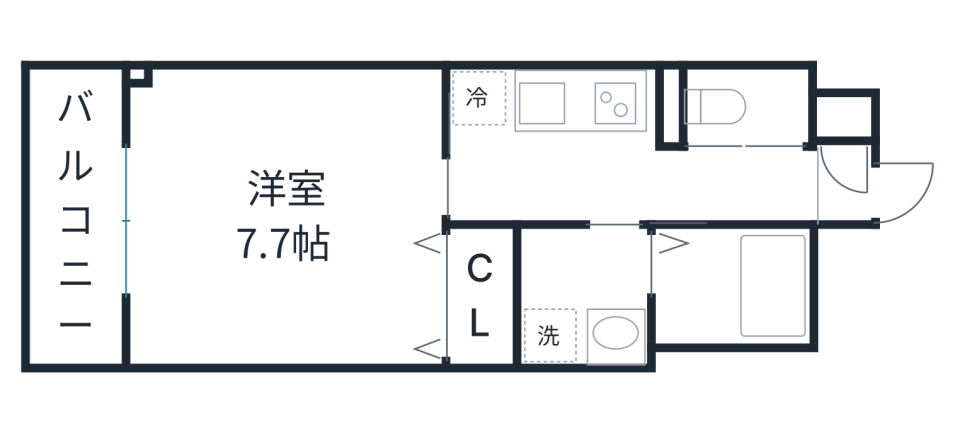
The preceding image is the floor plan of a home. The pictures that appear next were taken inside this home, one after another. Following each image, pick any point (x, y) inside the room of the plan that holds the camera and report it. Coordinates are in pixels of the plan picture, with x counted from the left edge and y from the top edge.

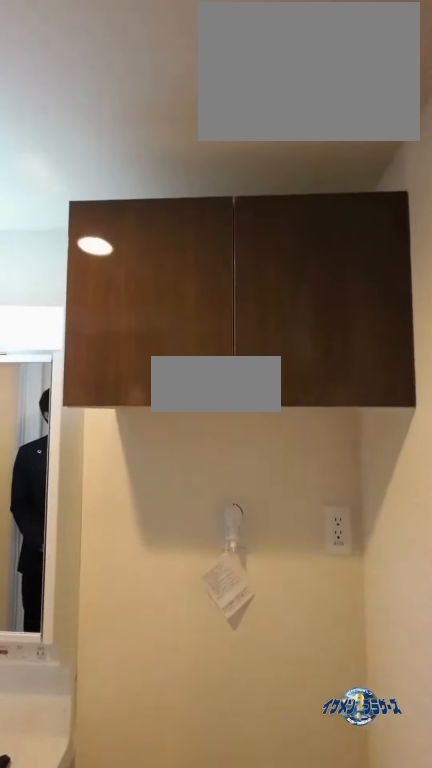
(591, 319)
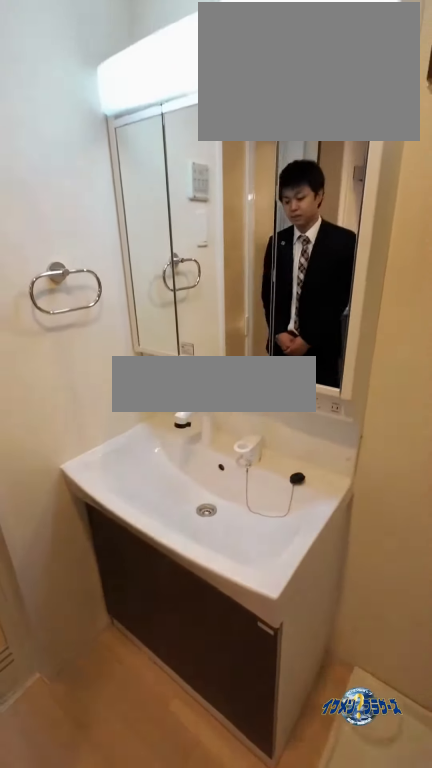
(591, 319)
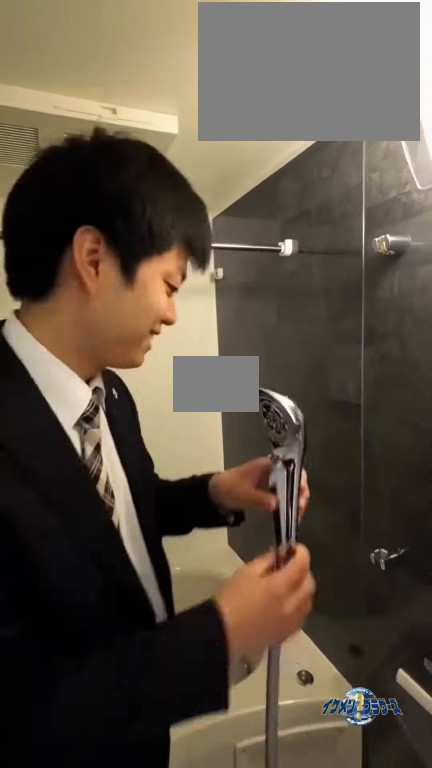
(735, 289)
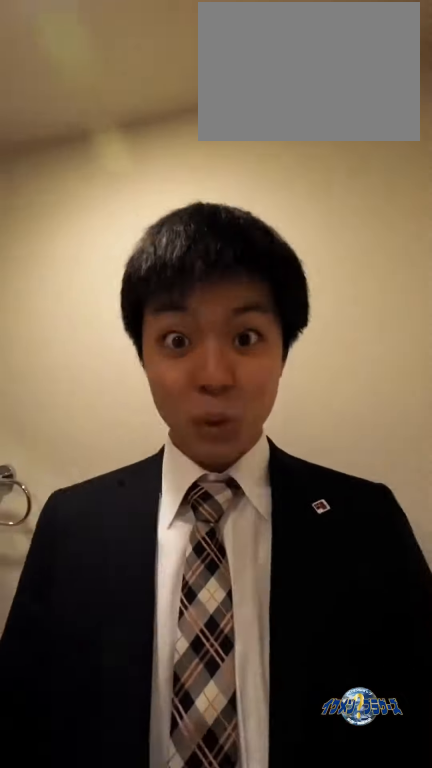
(750, 107)
